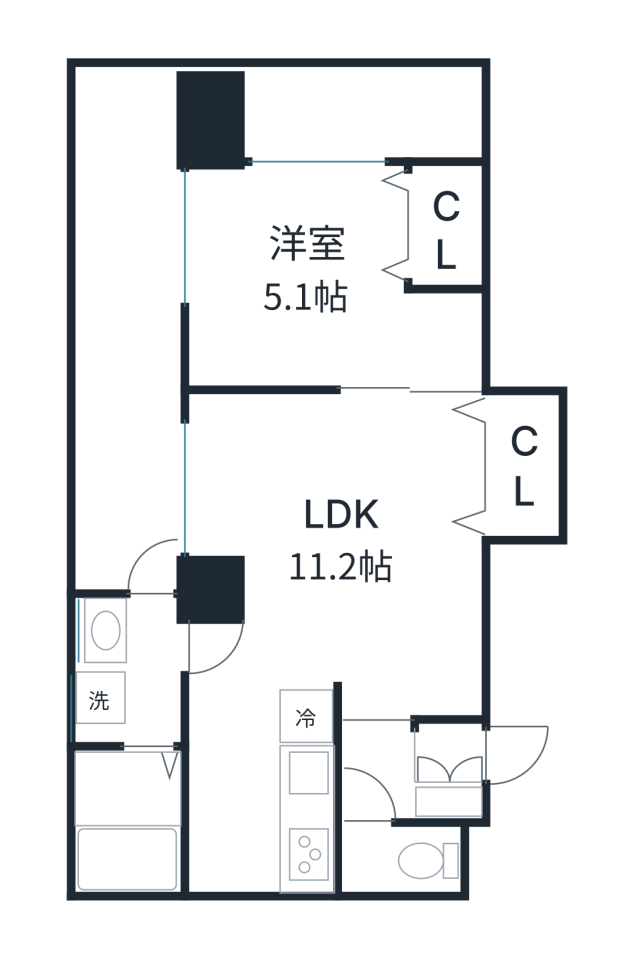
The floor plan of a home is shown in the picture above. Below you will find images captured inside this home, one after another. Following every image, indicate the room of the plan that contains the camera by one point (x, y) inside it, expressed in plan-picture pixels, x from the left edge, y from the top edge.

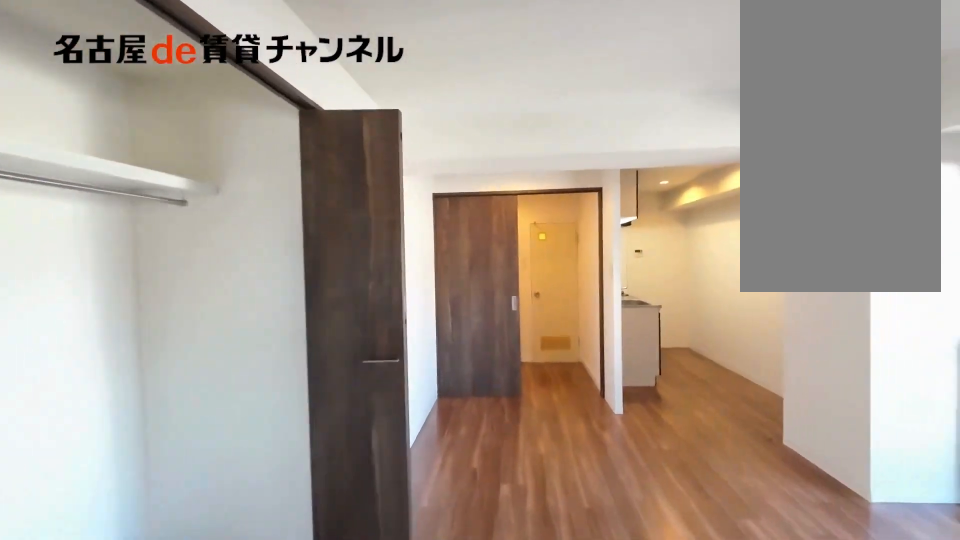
(335, 595)
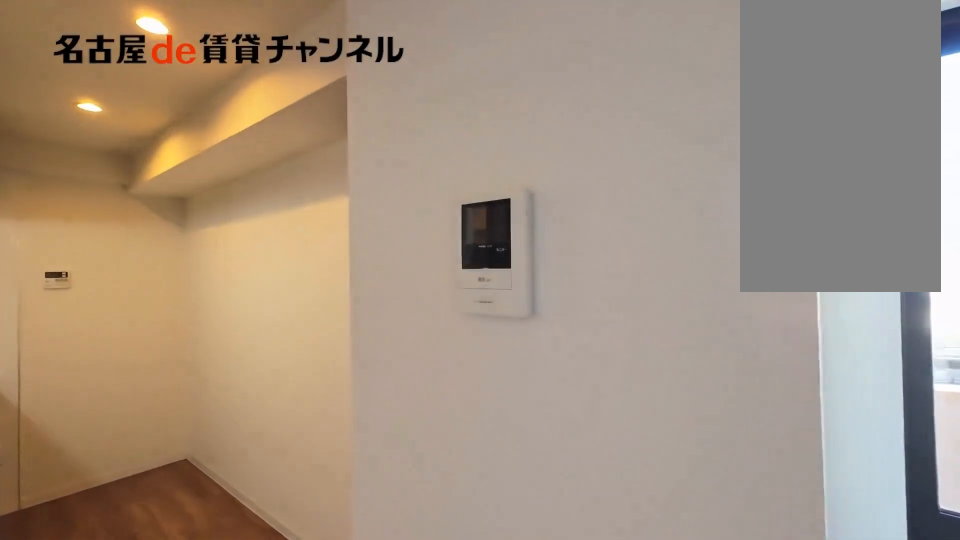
(335, 595)
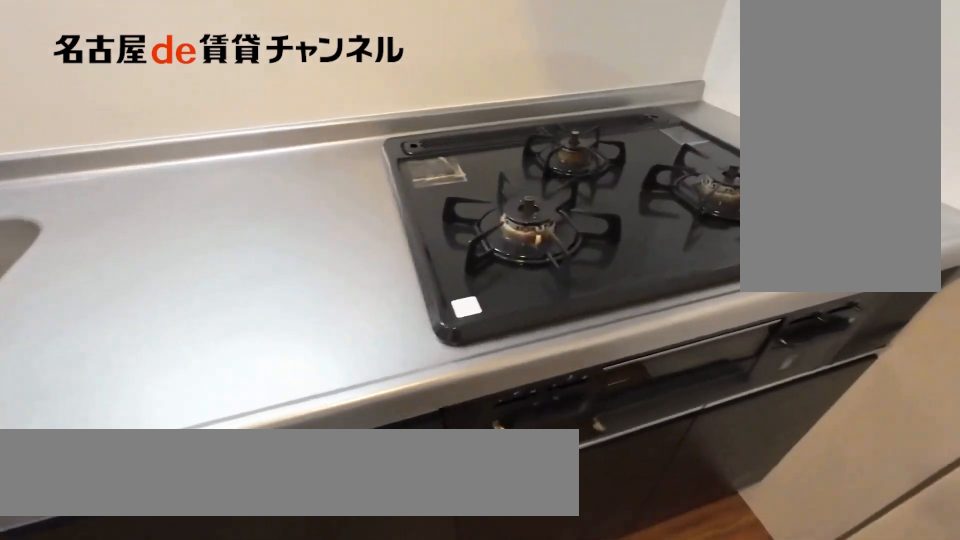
(309, 786)
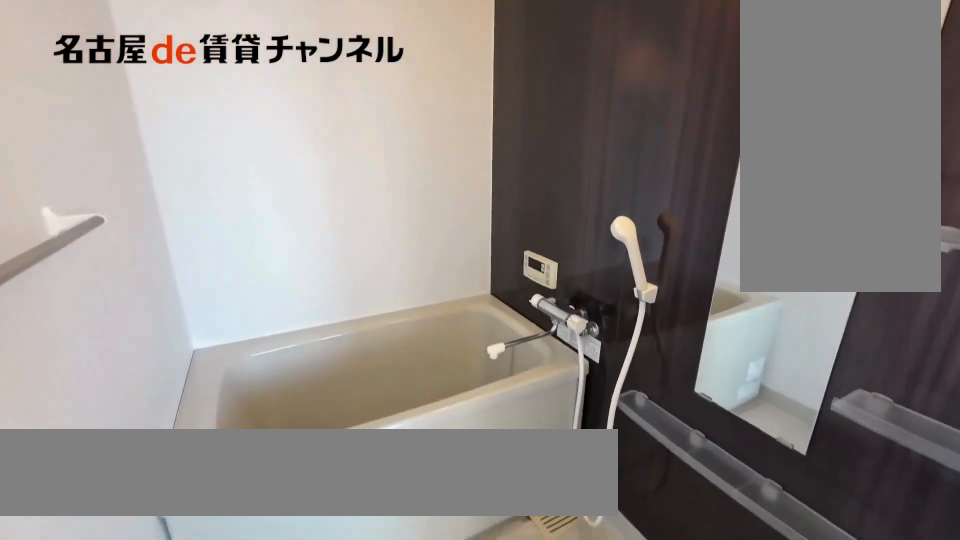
(132, 817)
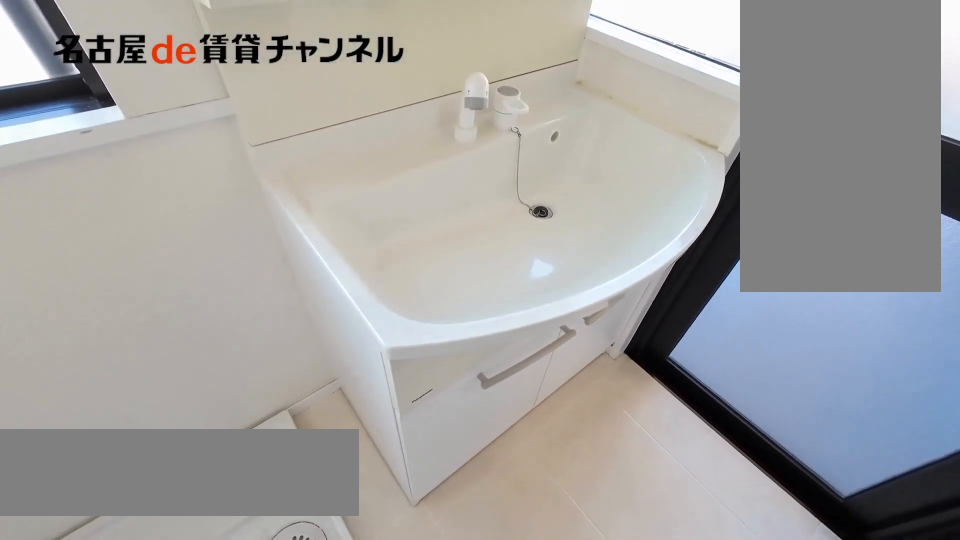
(132, 668)
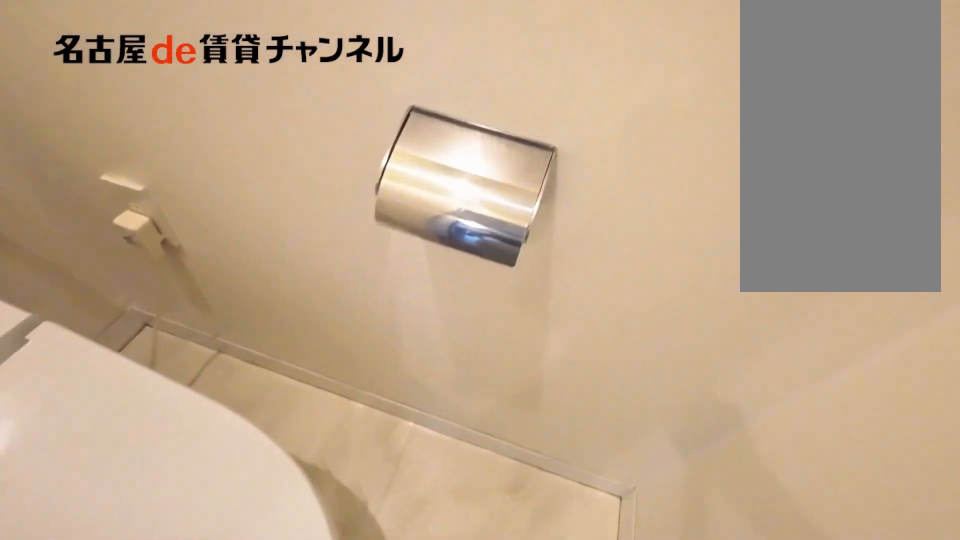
(404, 855)
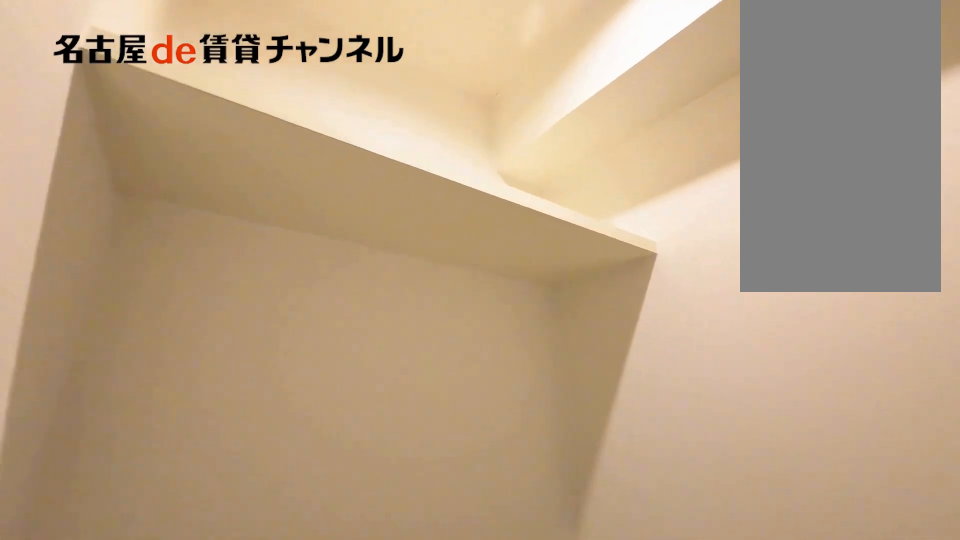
(404, 855)
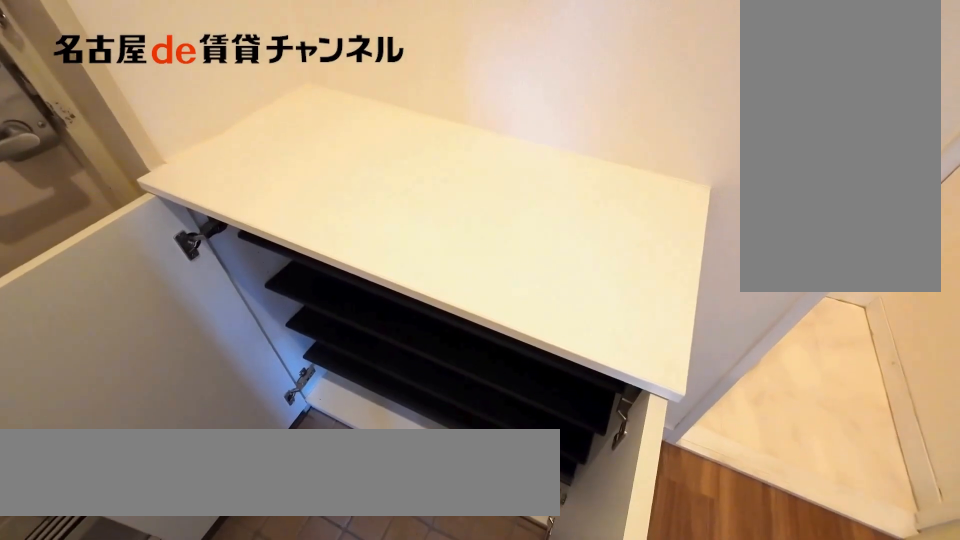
(453, 804)
